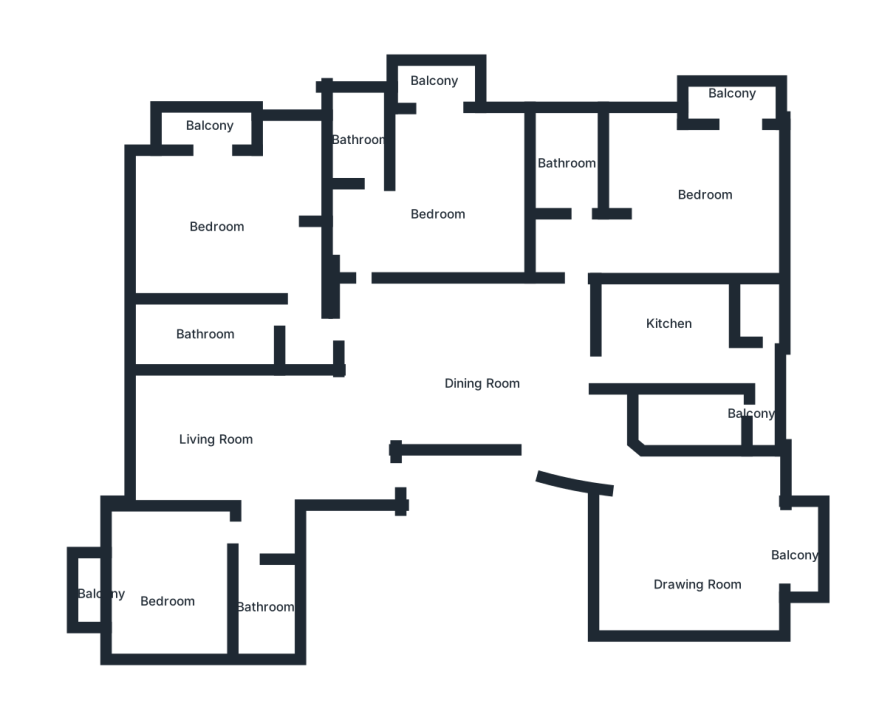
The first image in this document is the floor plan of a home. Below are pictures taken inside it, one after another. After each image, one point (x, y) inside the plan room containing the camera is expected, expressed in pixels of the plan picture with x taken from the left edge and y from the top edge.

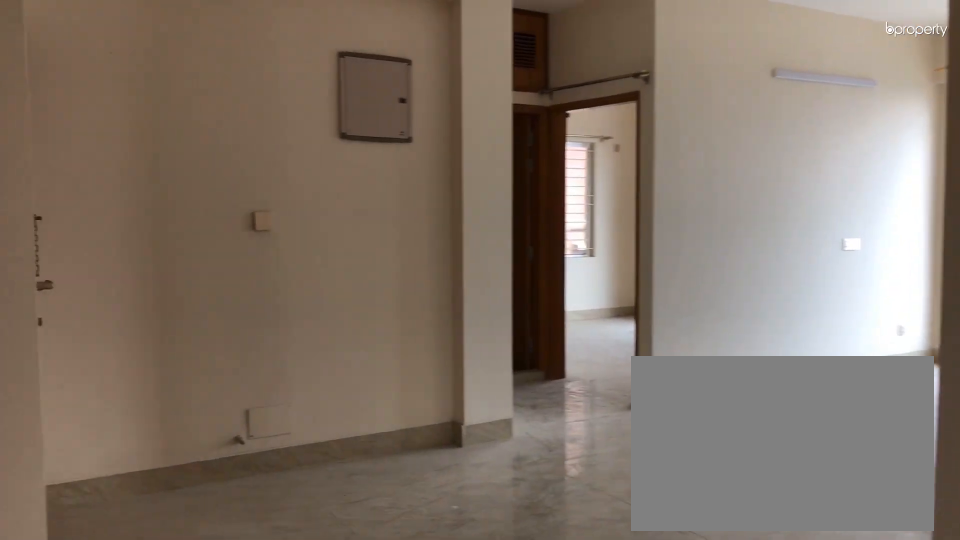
(523, 393)
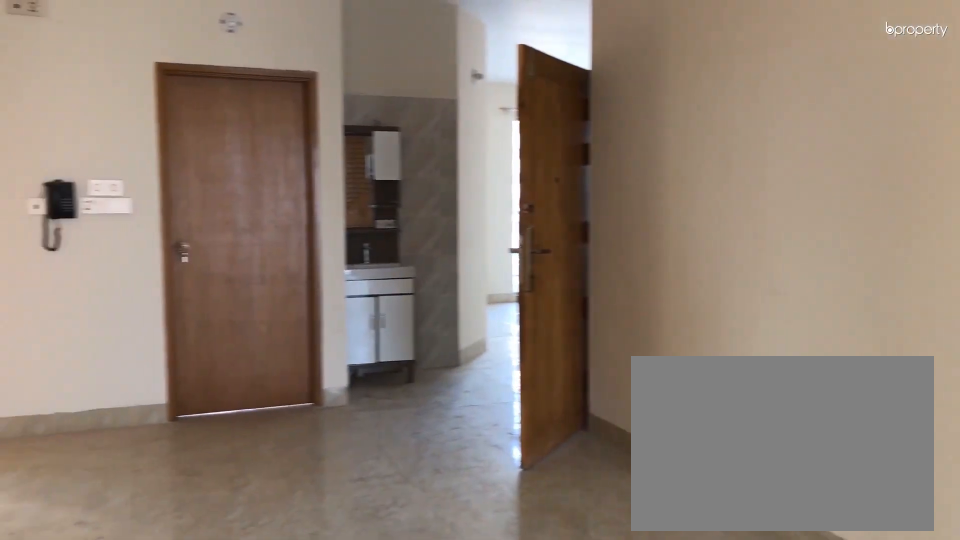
(523, 393)
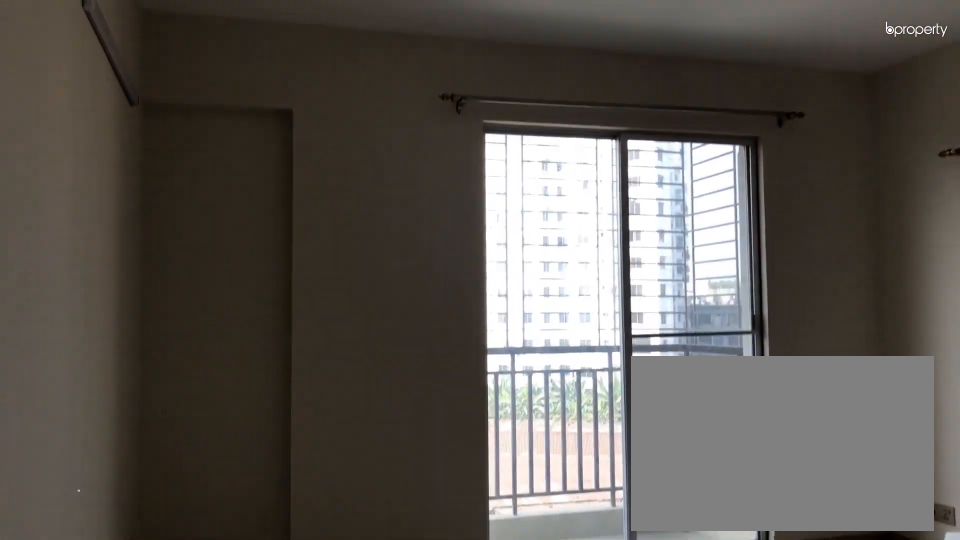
(701, 544)
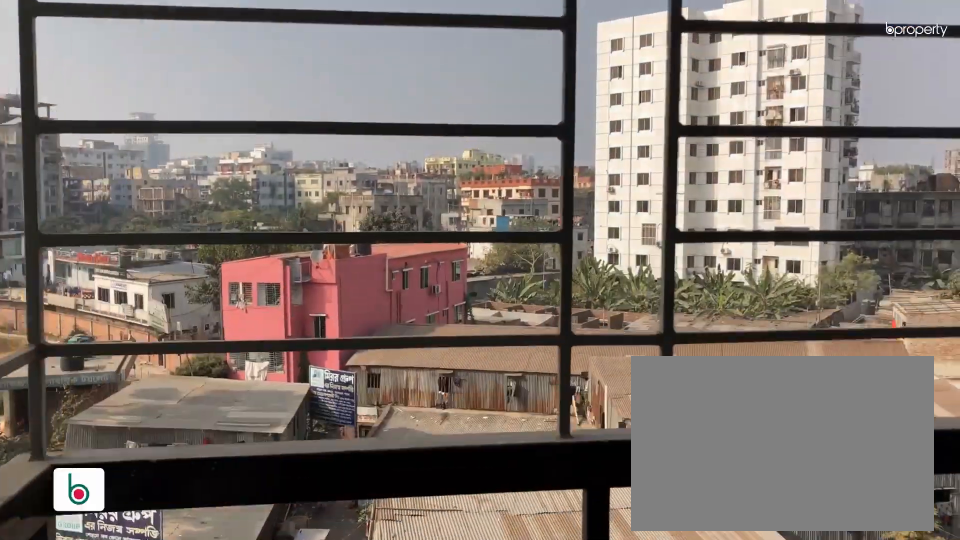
(806, 546)
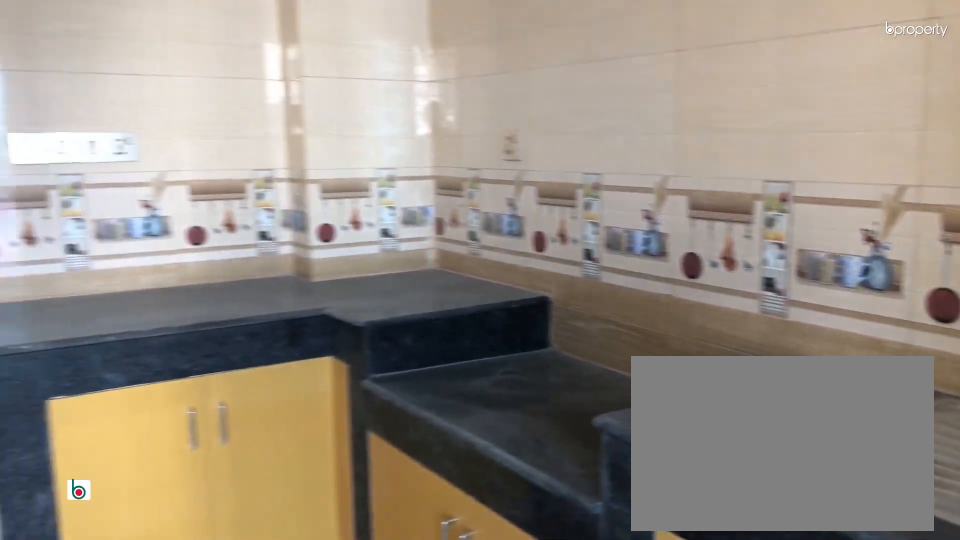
(663, 331)
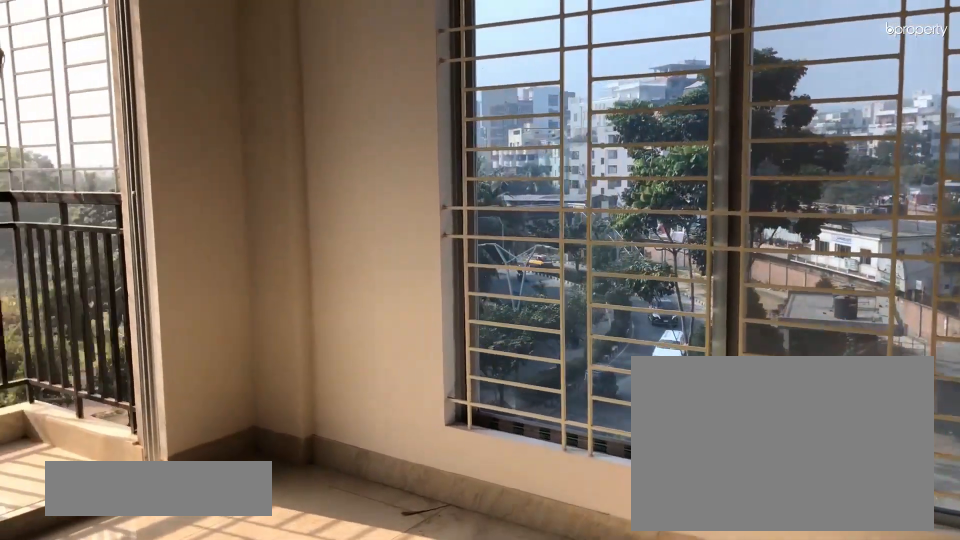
(708, 190)
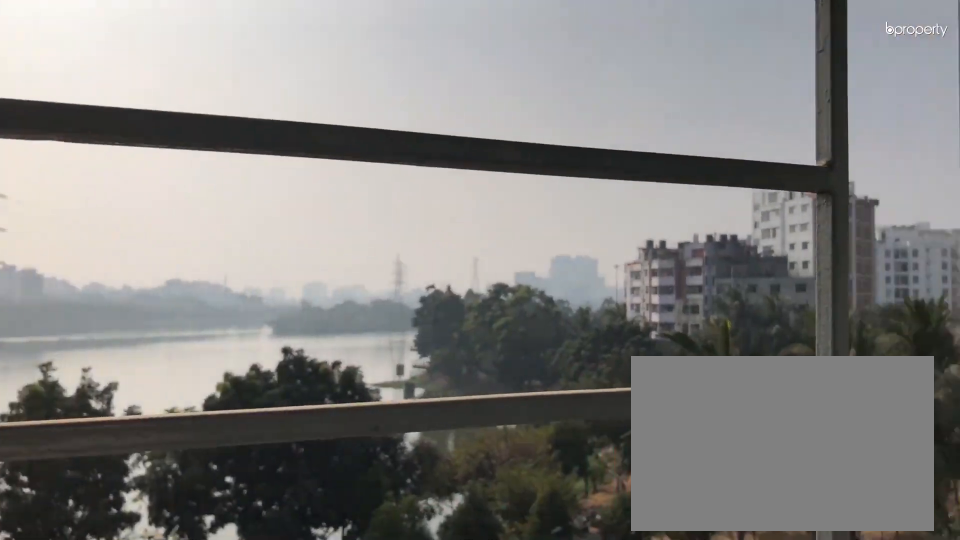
(741, 103)
